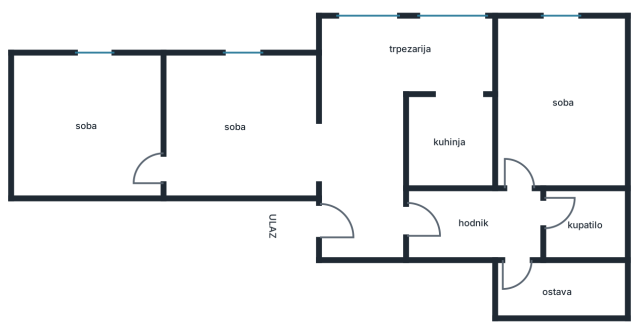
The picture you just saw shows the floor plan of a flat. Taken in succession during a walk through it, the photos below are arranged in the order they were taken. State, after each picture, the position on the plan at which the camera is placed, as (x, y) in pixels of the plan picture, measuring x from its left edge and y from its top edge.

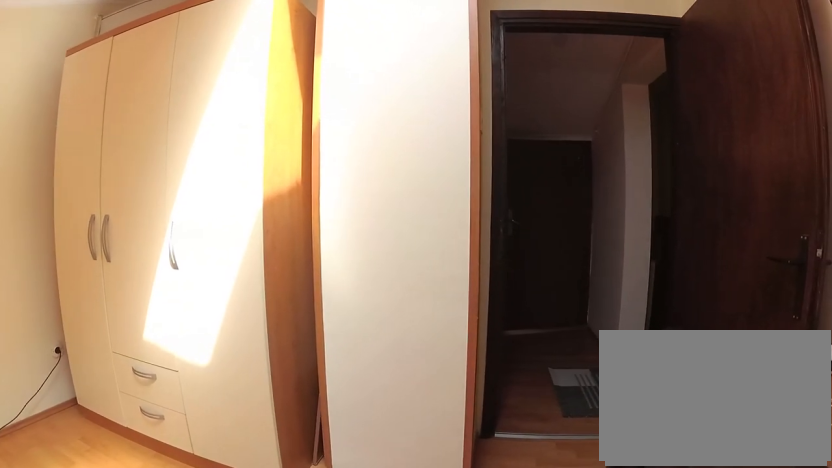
(527, 73)
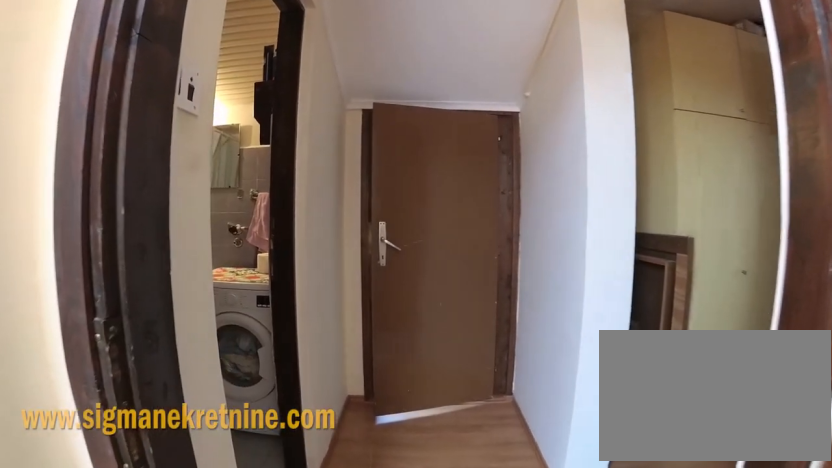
(527, 141)
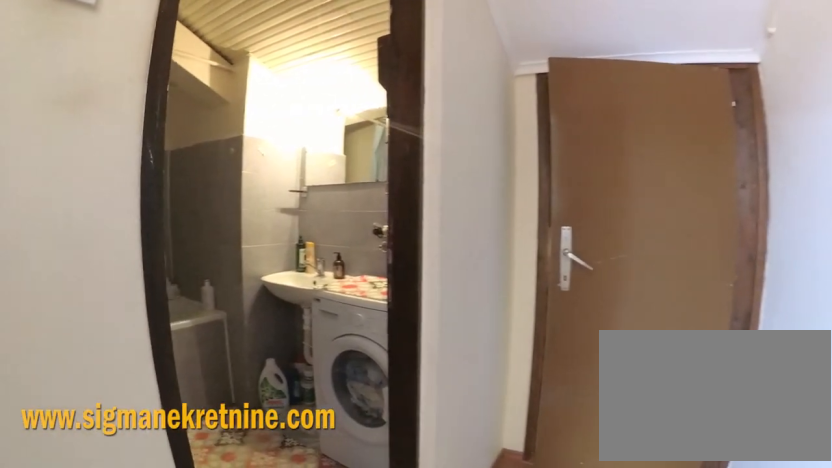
(527, 182)
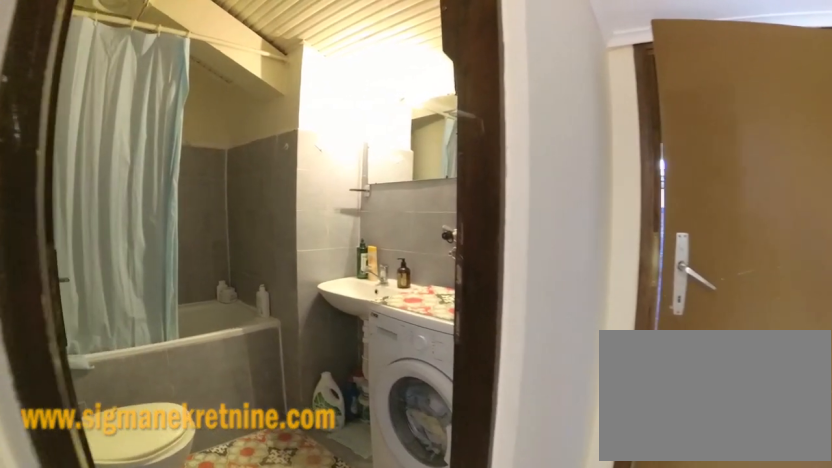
(523, 190)
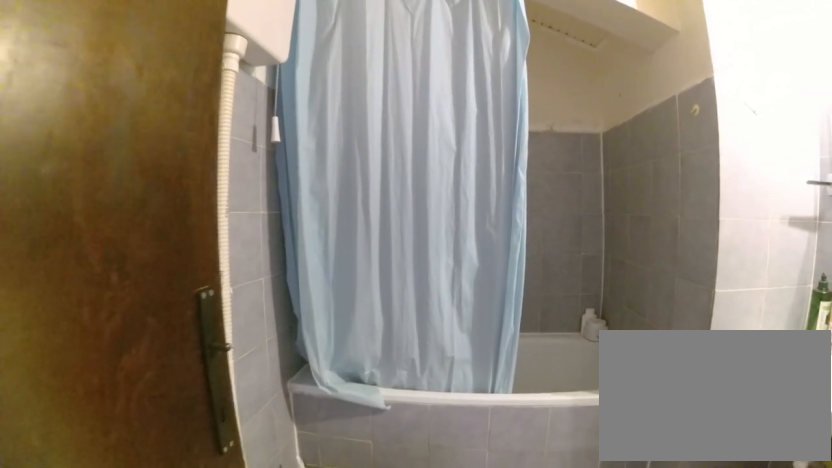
(549, 224)
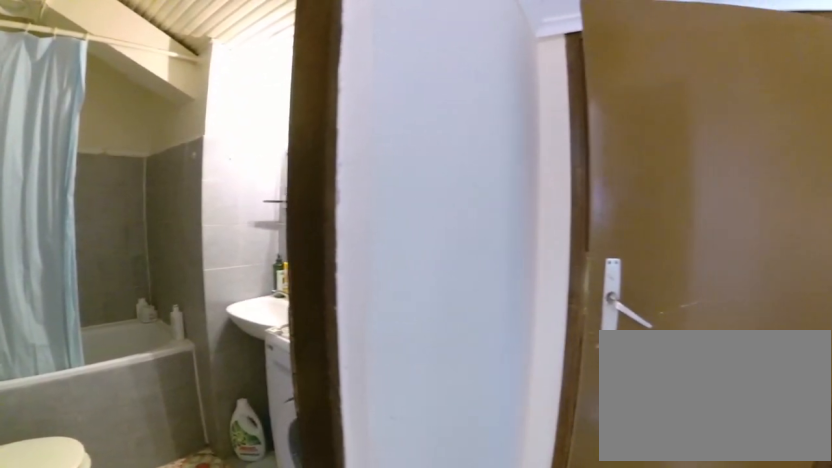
(519, 213)
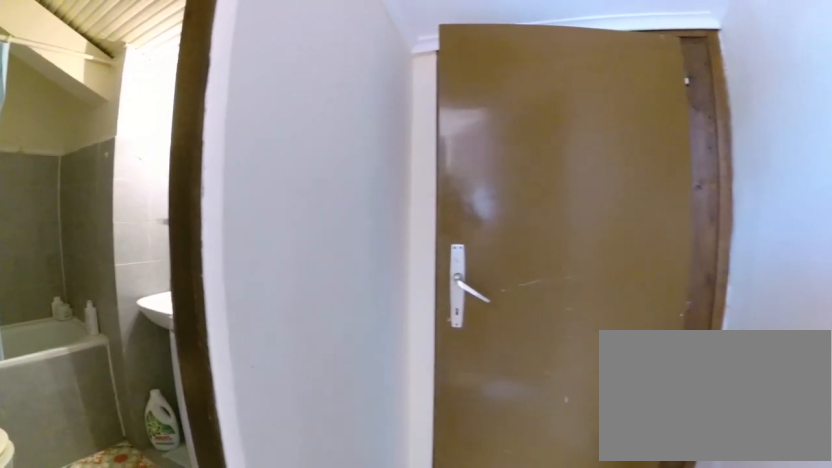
(520, 210)
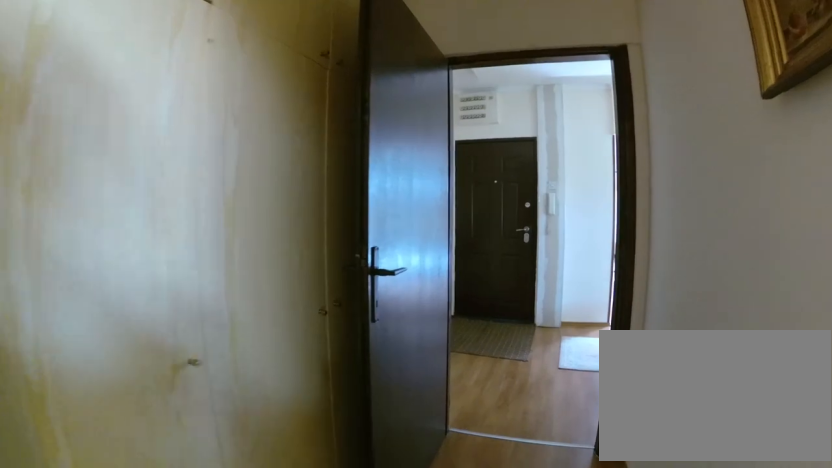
(504, 226)
